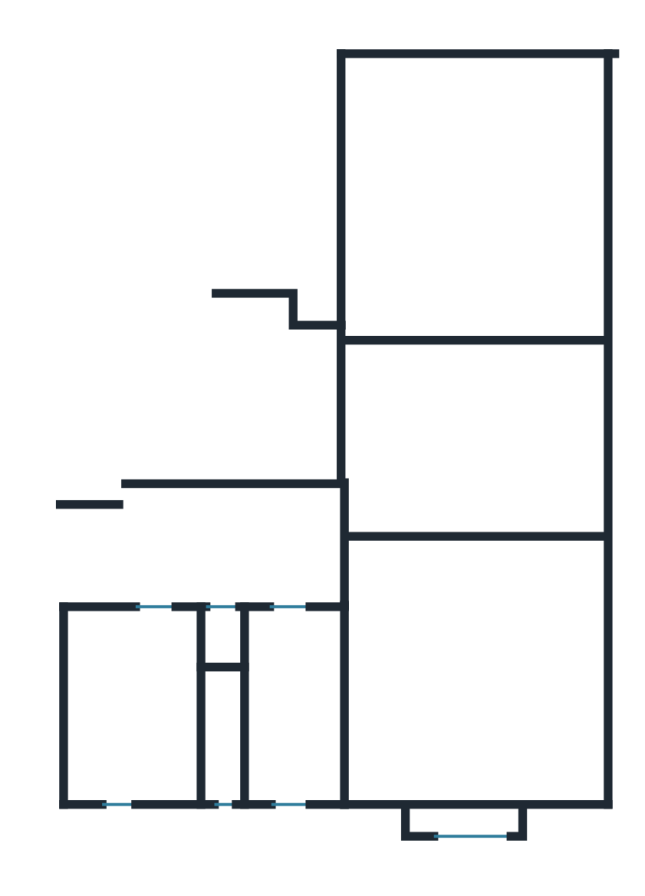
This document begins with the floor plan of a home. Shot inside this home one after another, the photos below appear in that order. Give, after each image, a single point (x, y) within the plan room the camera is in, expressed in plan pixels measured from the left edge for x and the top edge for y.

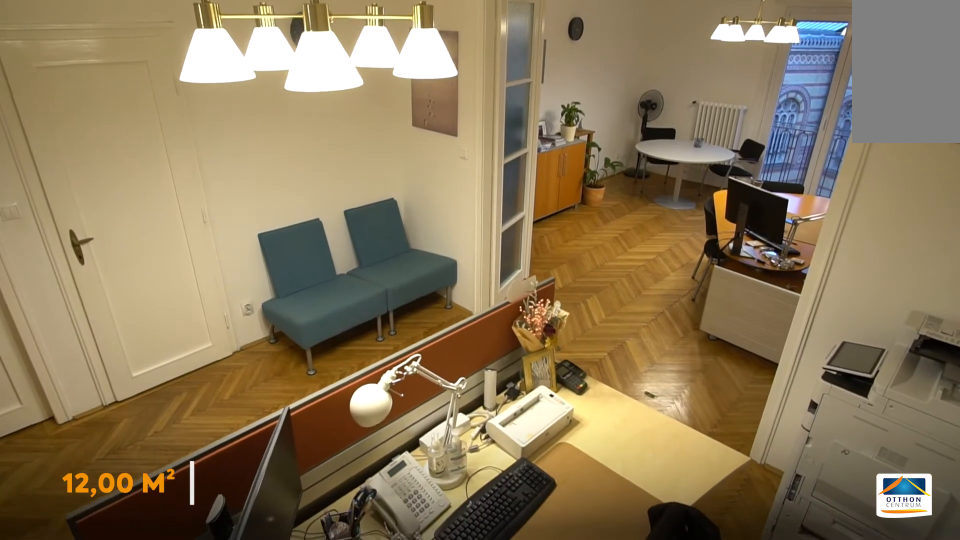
(472, 443)
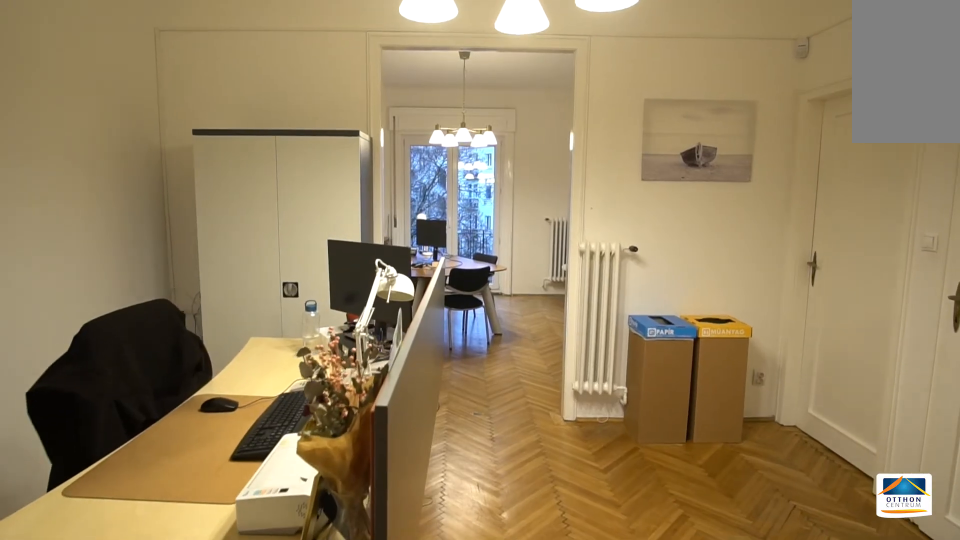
(471, 444)
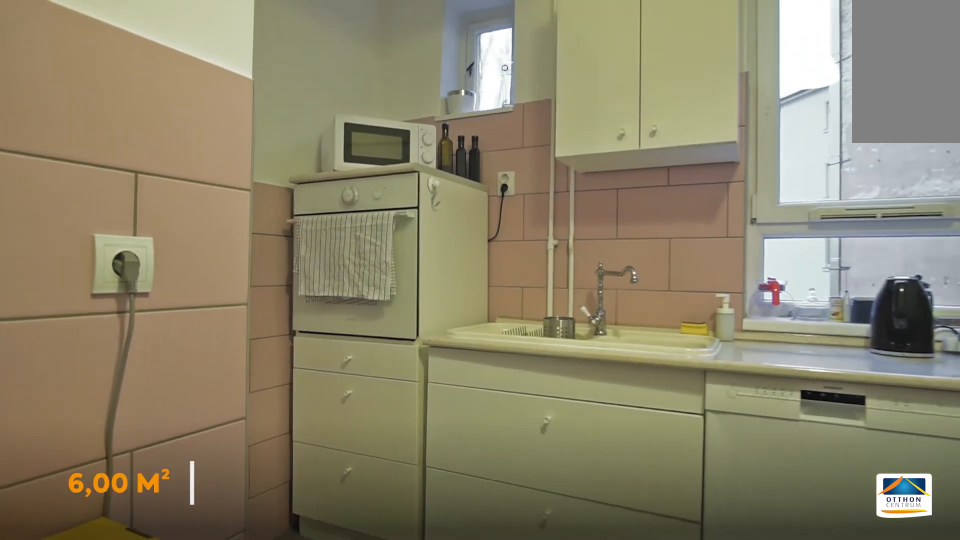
(137, 711)
